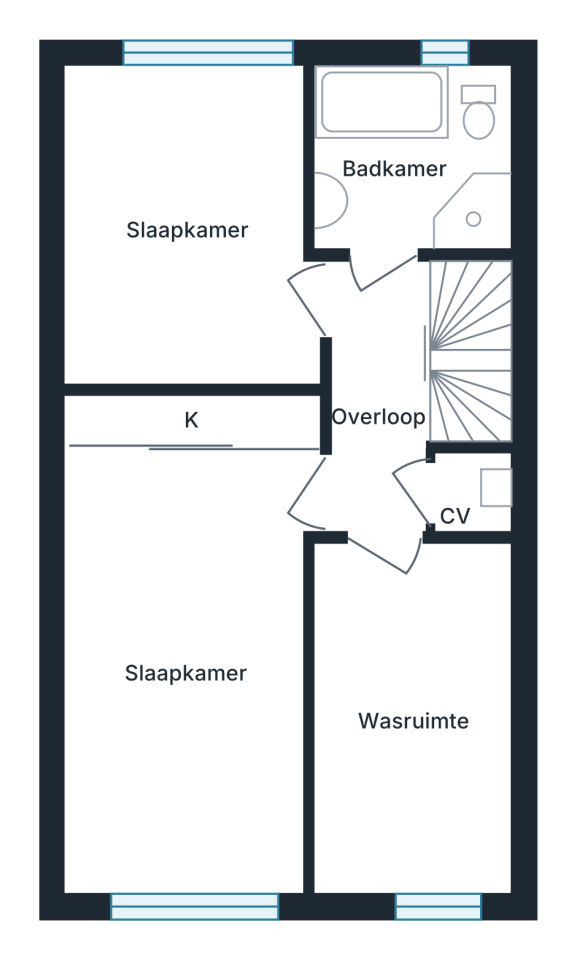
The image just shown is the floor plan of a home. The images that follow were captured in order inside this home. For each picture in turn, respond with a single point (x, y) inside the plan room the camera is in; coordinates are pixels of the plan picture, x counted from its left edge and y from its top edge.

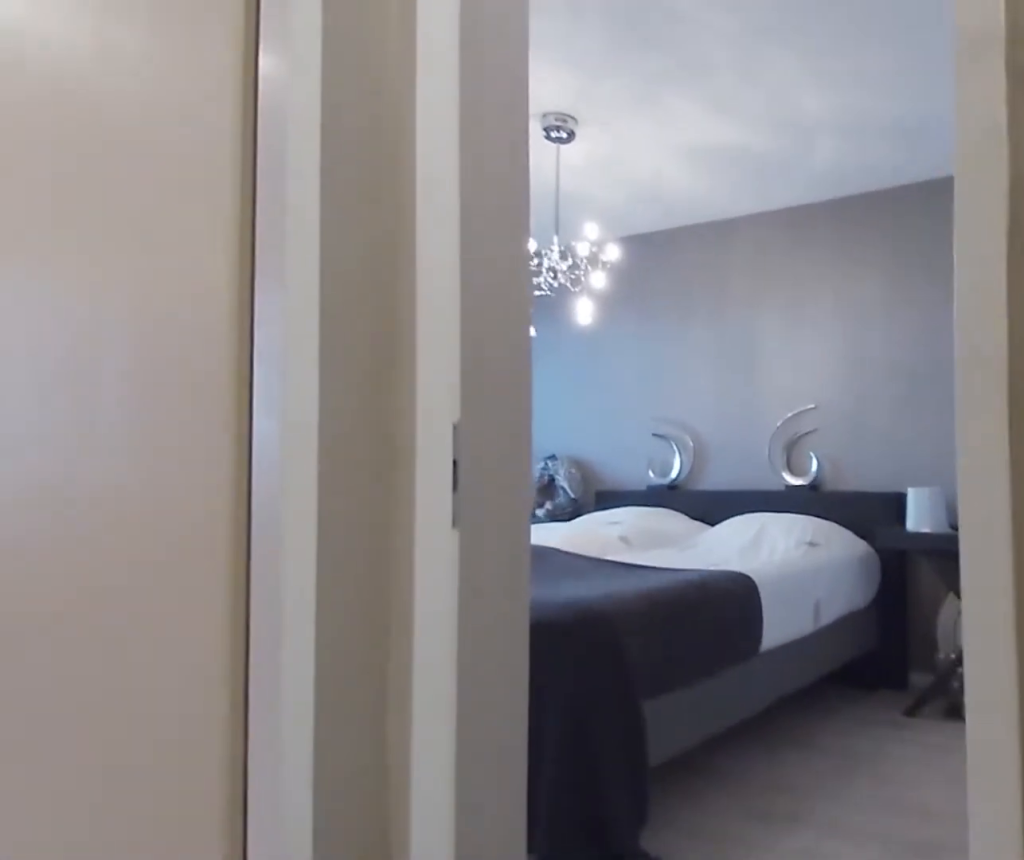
(379, 396)
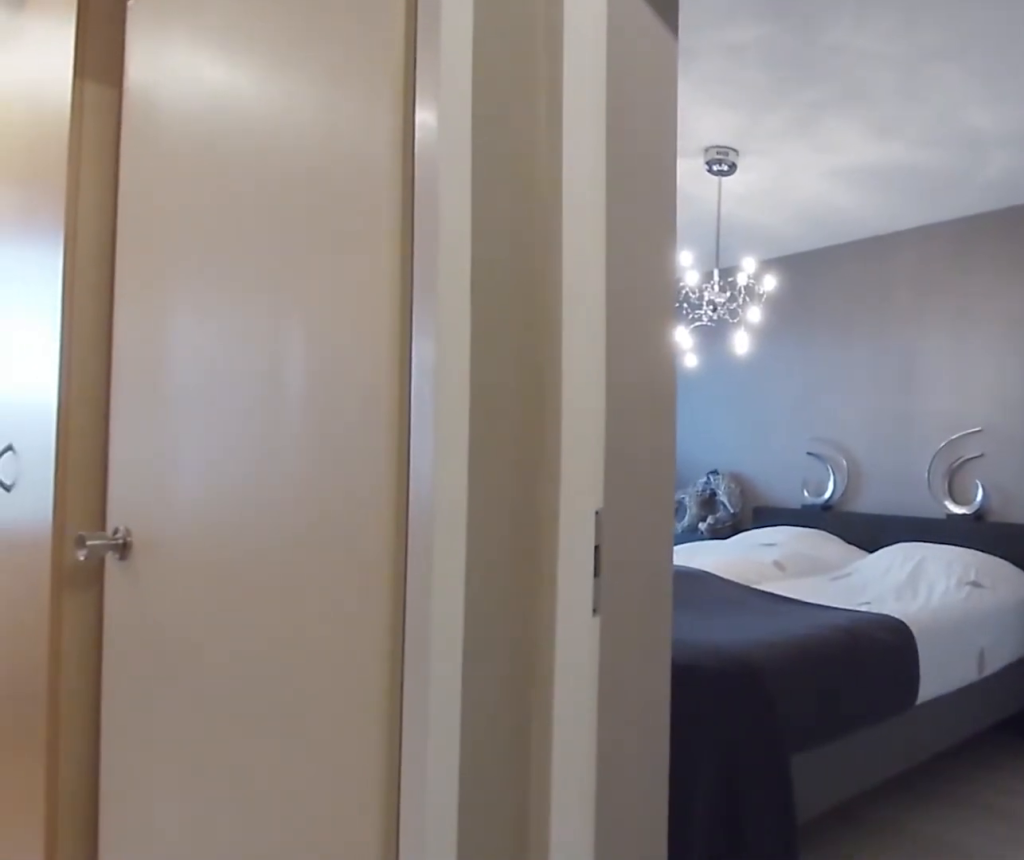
(379, 396)
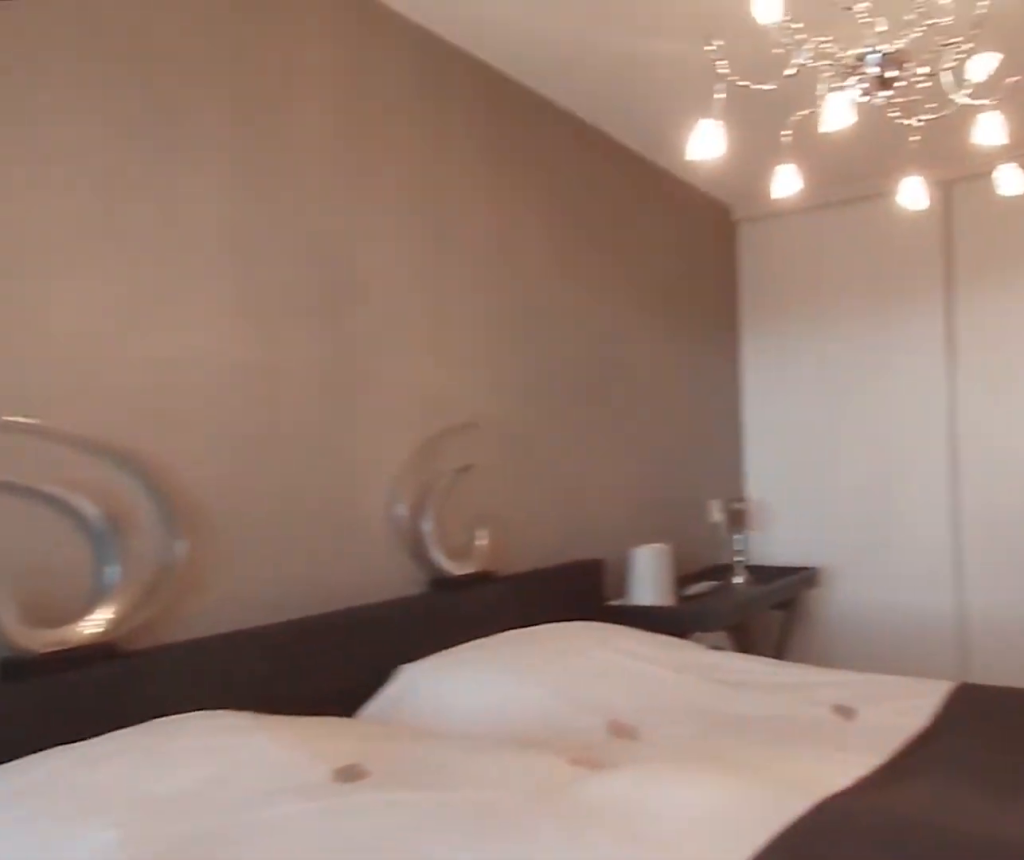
(187, 675)
